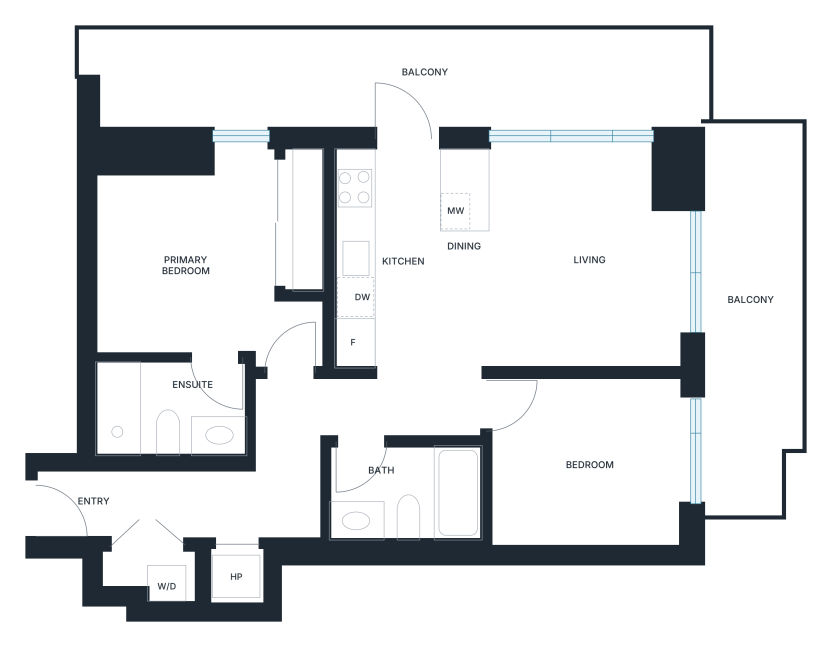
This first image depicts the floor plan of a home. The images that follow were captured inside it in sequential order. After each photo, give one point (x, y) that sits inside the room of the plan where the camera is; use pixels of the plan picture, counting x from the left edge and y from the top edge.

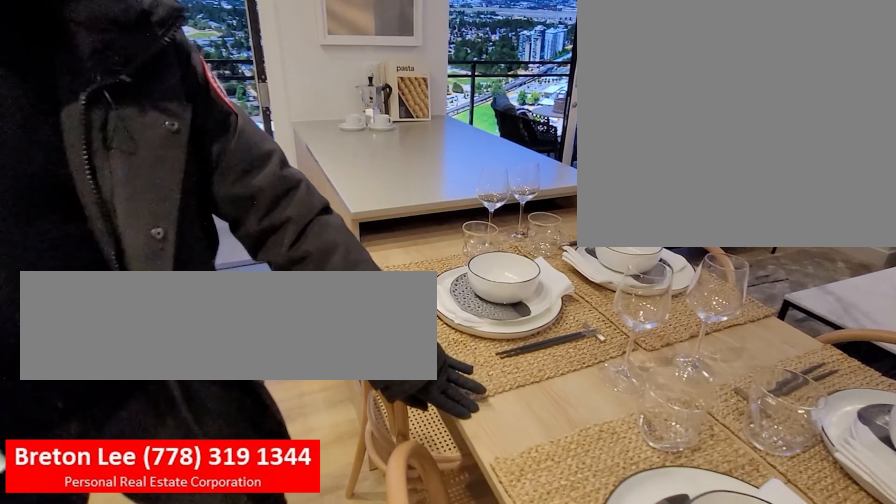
(464, 284)
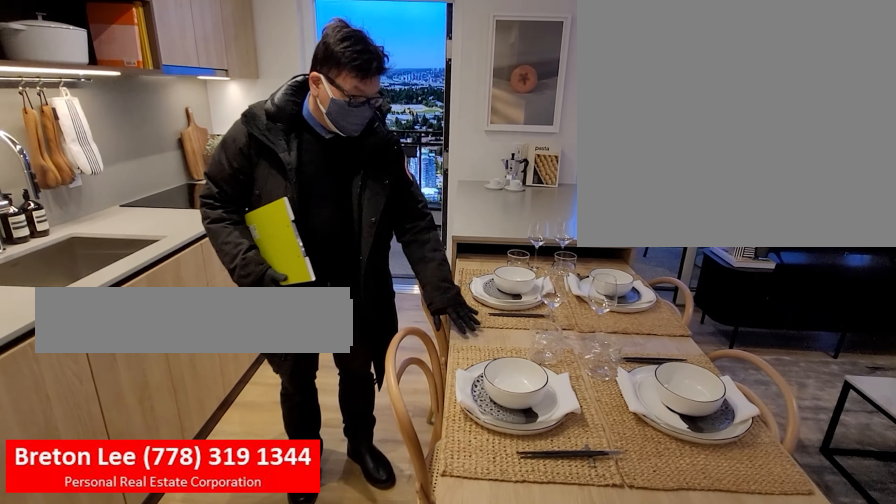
(465, 285)
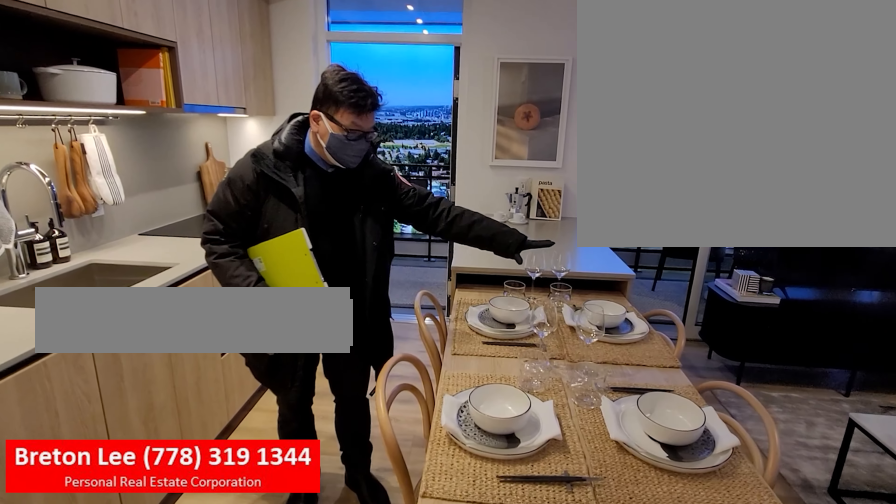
(467, 298)
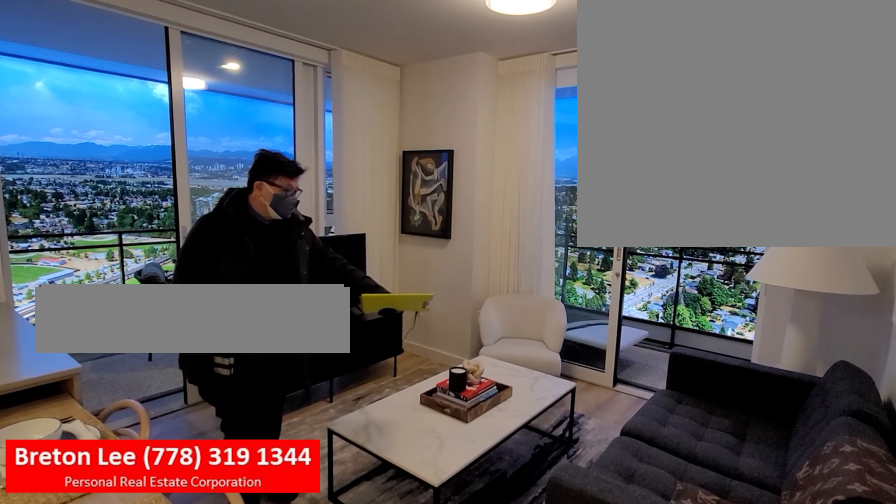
(596, 220)
